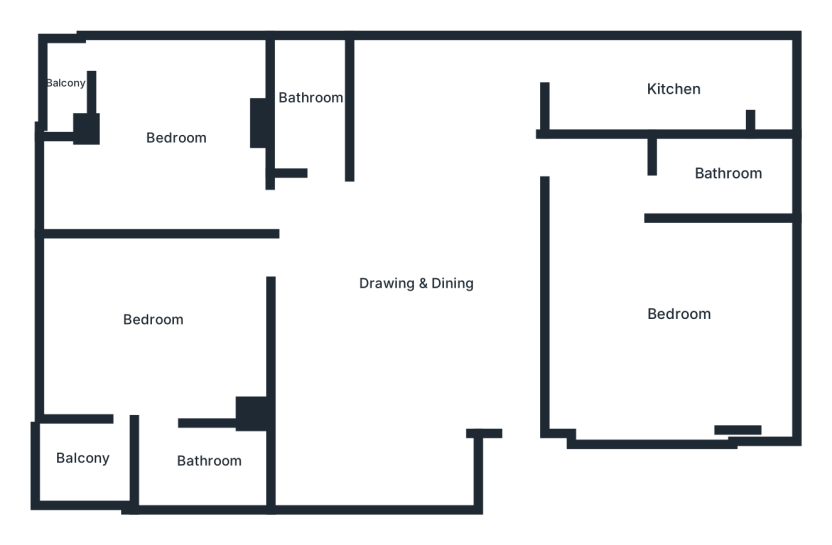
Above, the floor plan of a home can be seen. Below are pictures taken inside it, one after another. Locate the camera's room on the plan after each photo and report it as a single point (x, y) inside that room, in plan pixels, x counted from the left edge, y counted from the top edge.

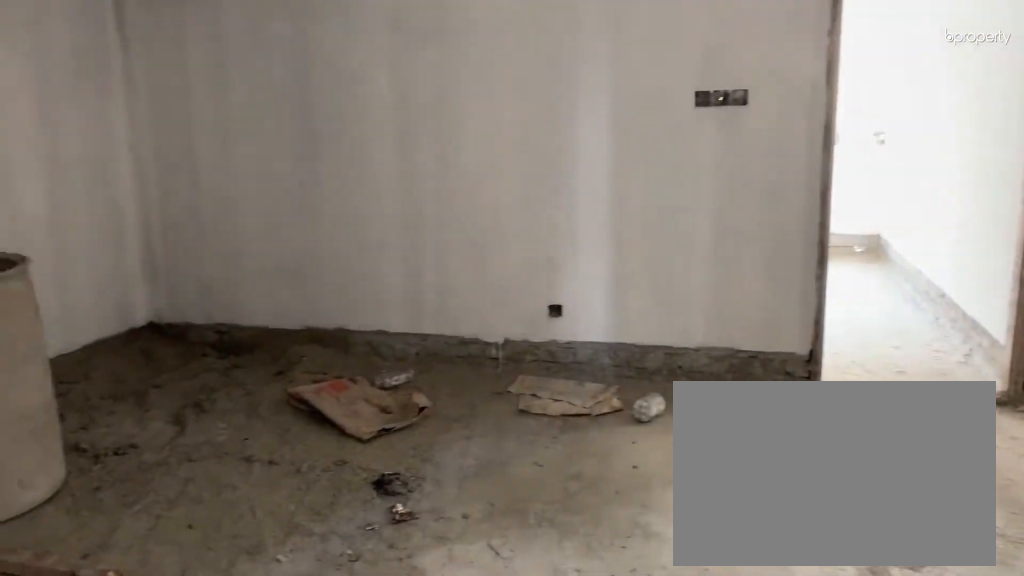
(418, 282)
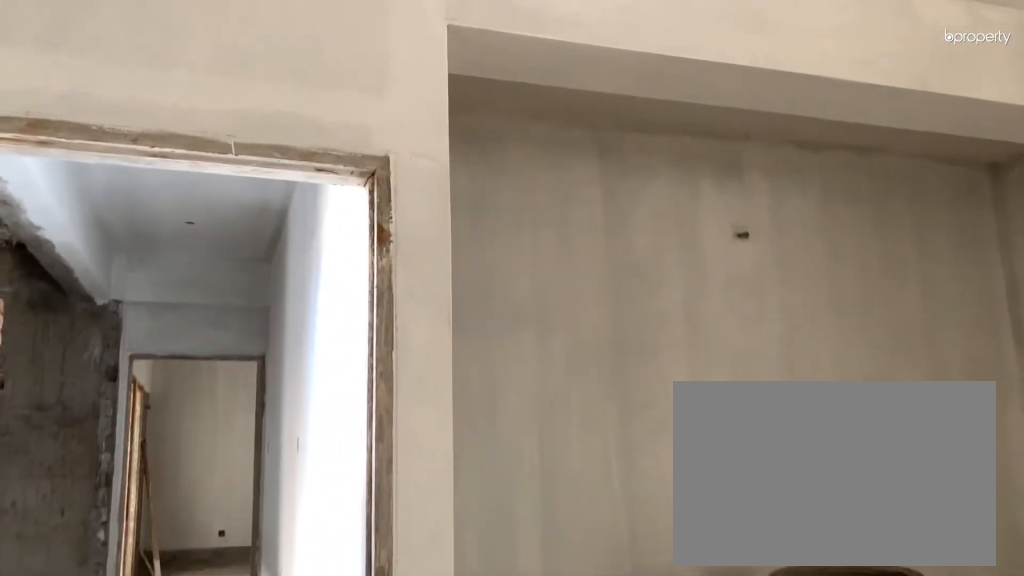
(418, 282)
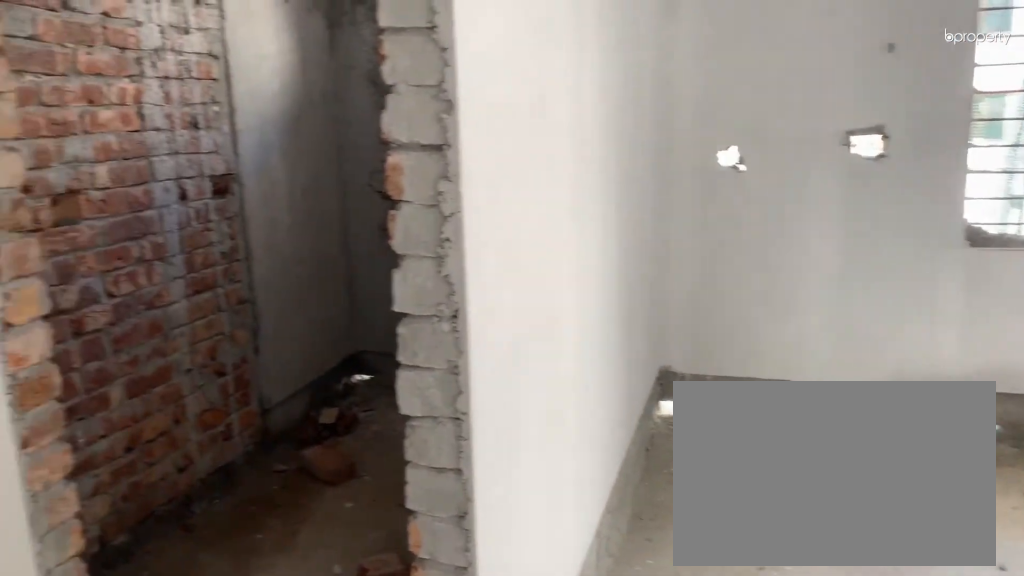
(678, 312)
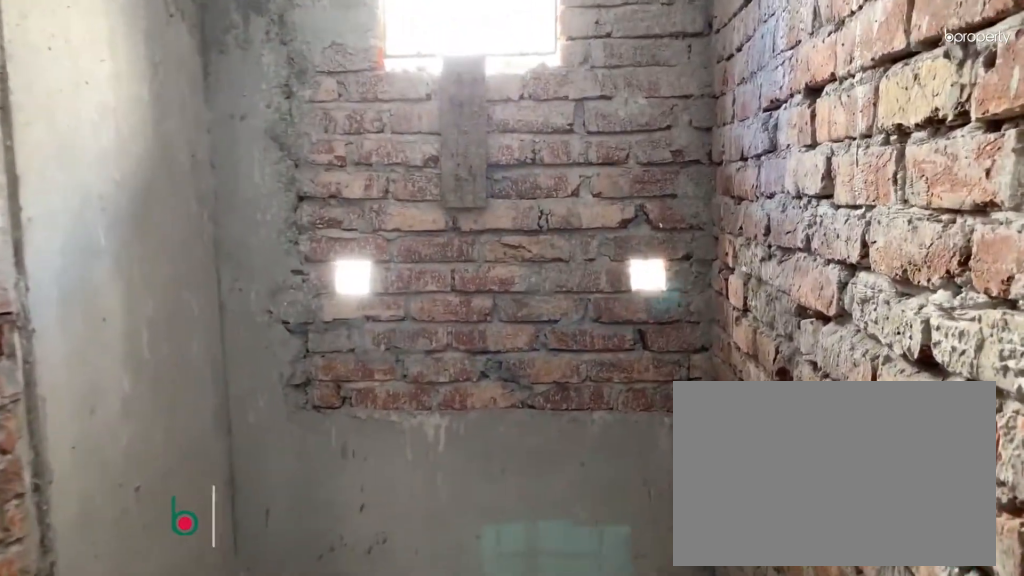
(731, 170)
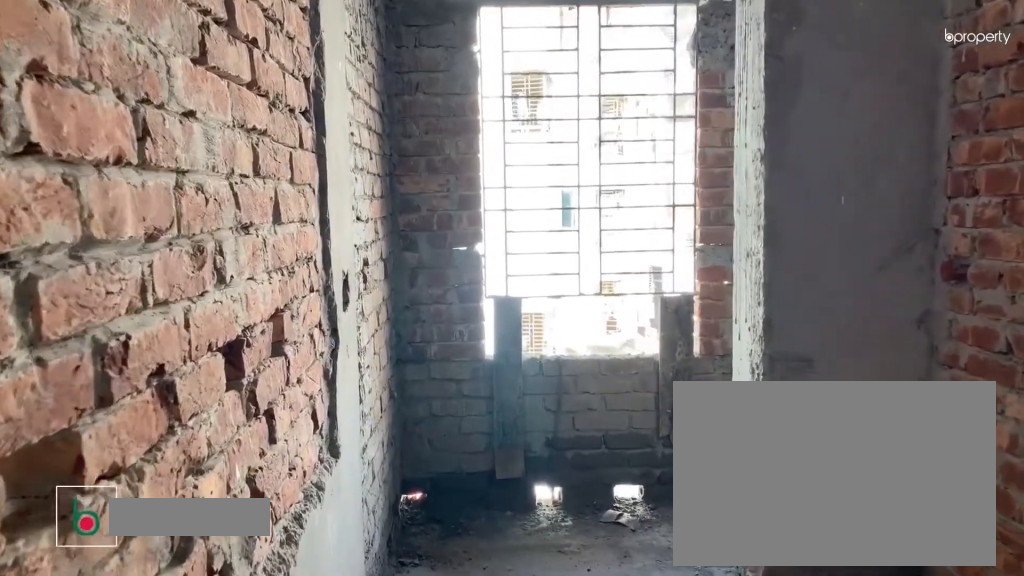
(667, 90)
